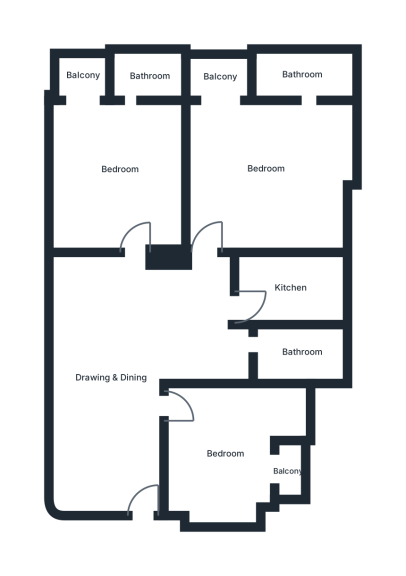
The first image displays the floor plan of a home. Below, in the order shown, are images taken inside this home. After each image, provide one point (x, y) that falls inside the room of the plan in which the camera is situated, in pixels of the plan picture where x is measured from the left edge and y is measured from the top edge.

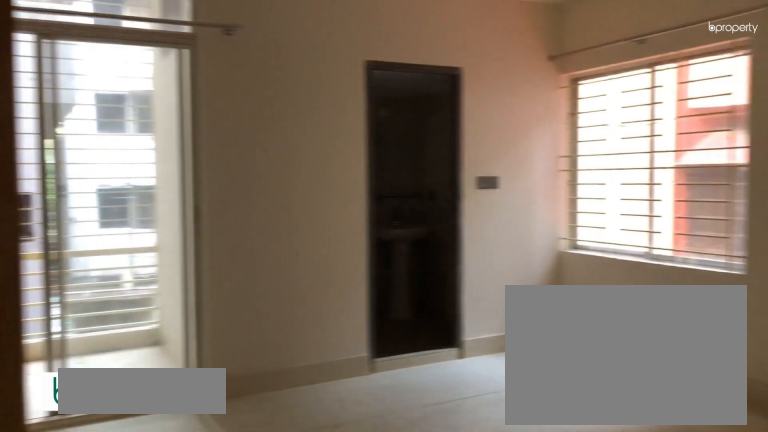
(268, 169)
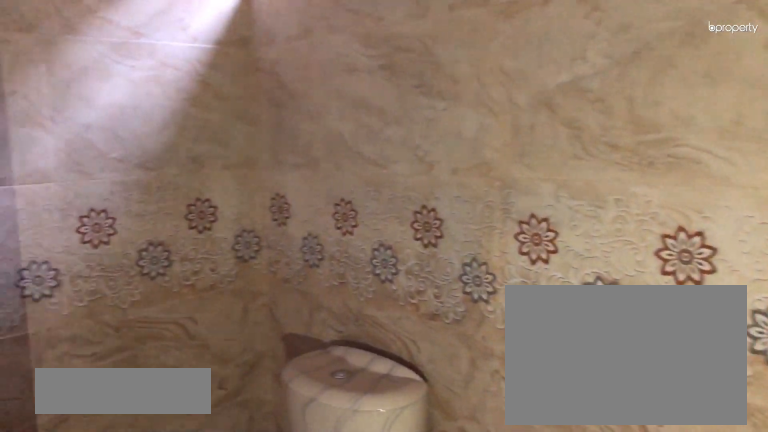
(305, 78)
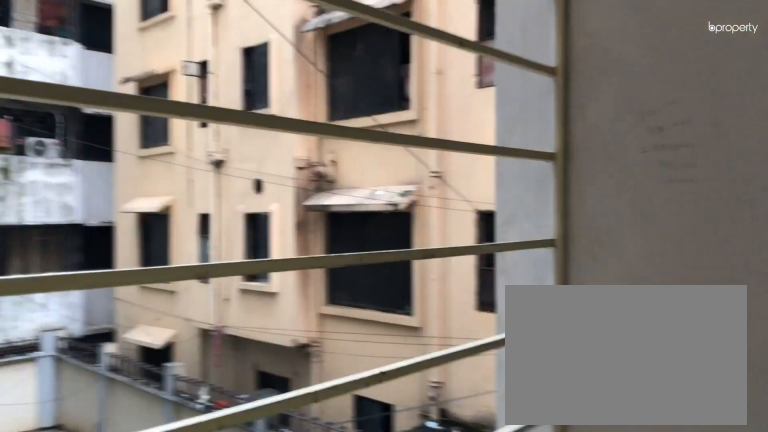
(222, 75)
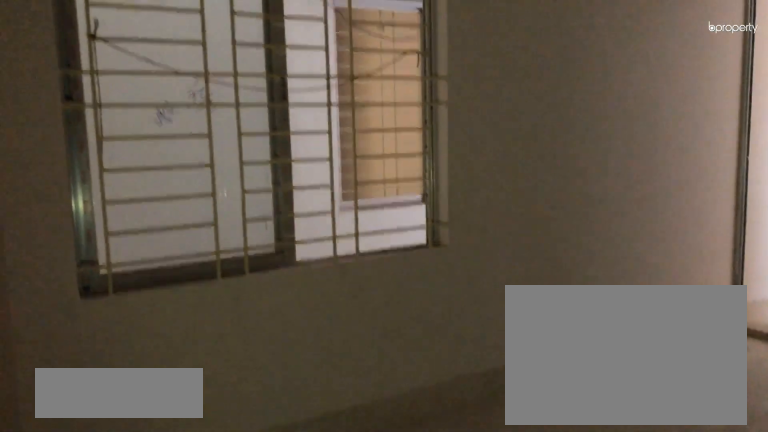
(123, 168)
